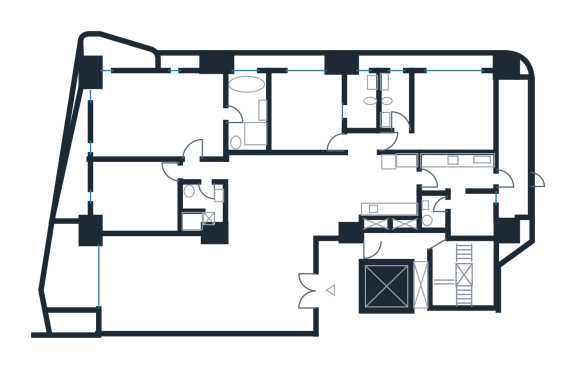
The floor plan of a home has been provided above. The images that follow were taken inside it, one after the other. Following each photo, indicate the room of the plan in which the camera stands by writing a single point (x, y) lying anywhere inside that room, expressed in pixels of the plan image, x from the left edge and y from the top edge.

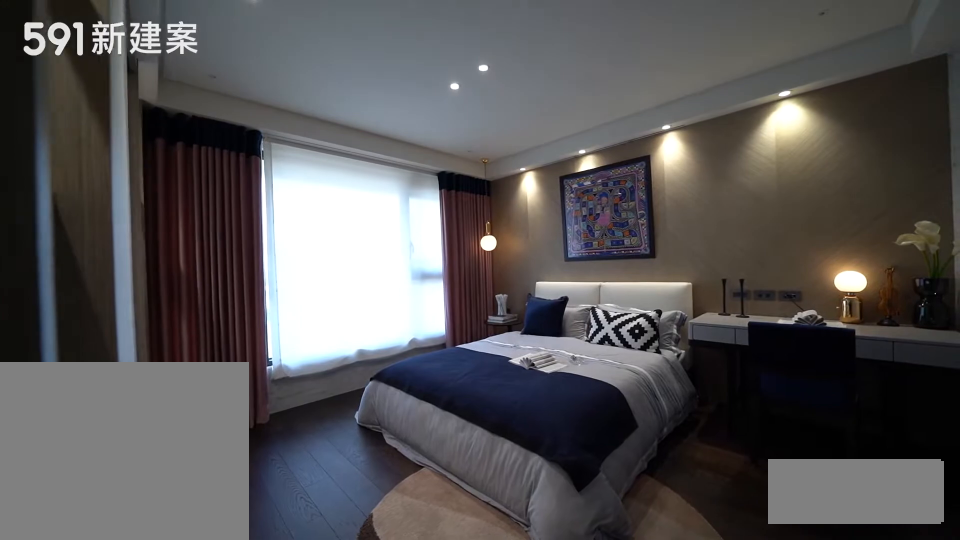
(449, 113)
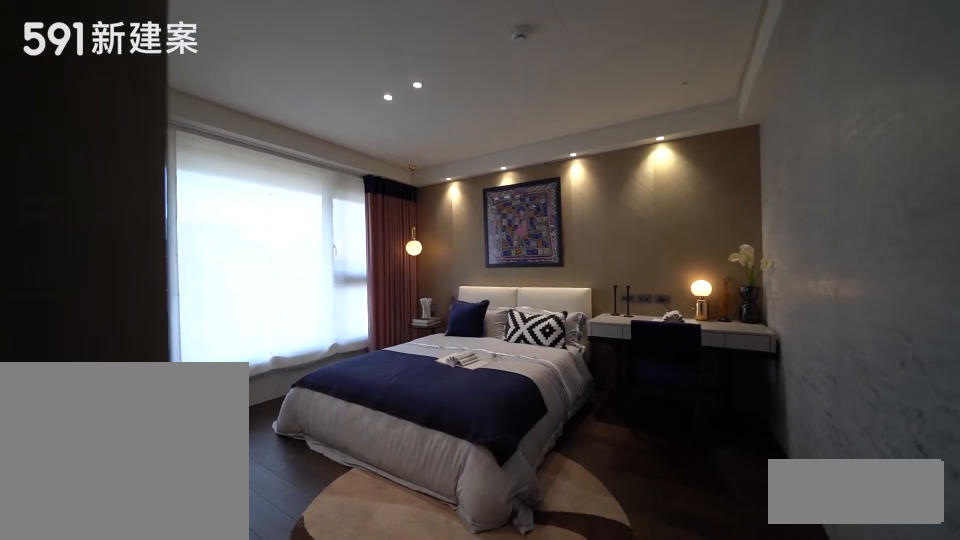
(449, 113)
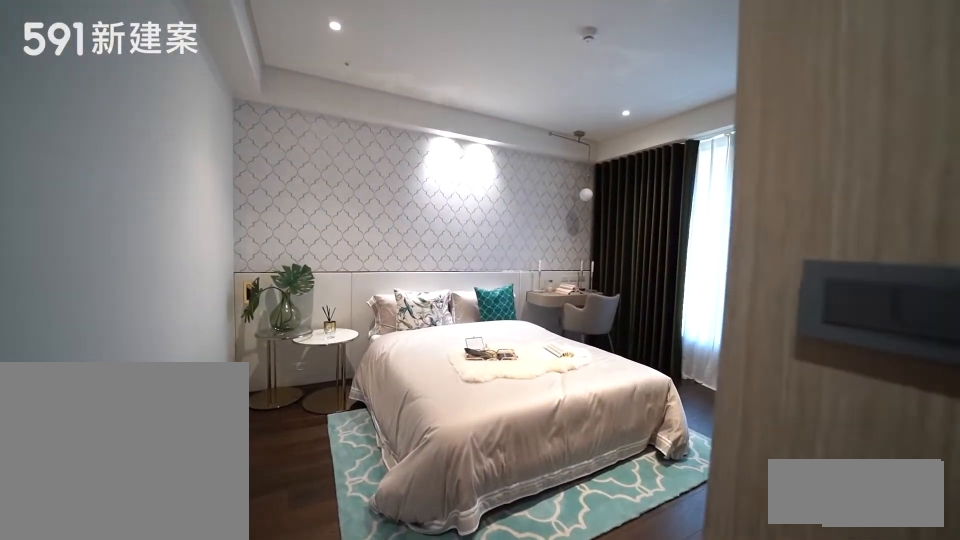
(305, 110)
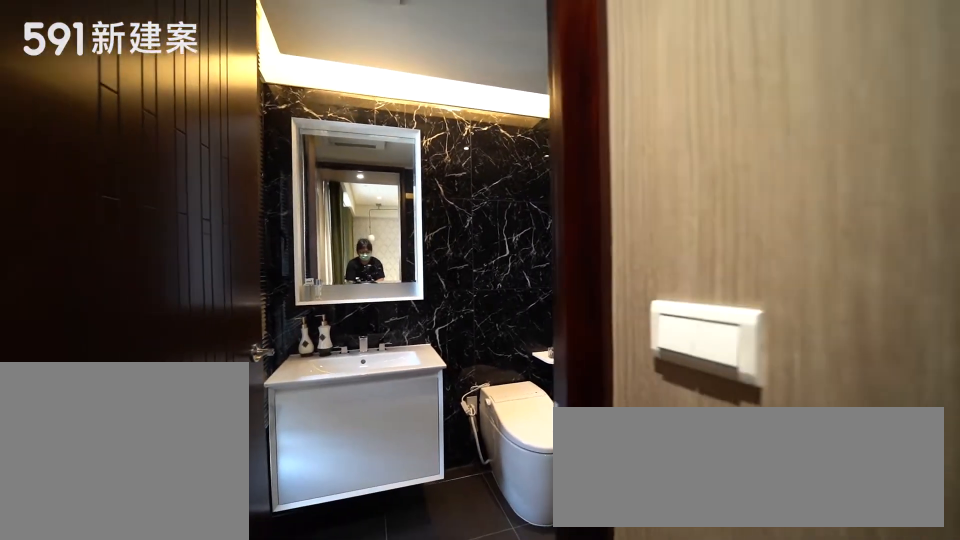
(362, 107)
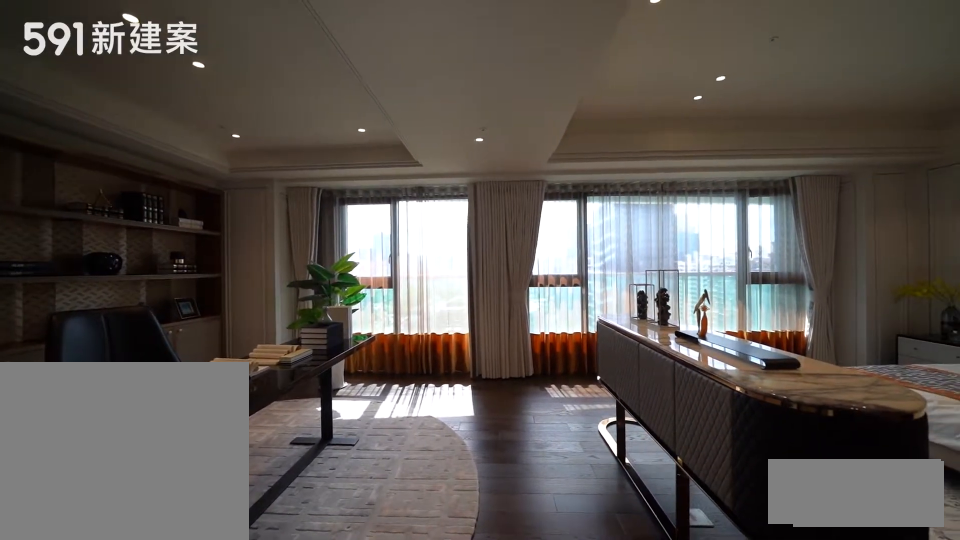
(137, 151)
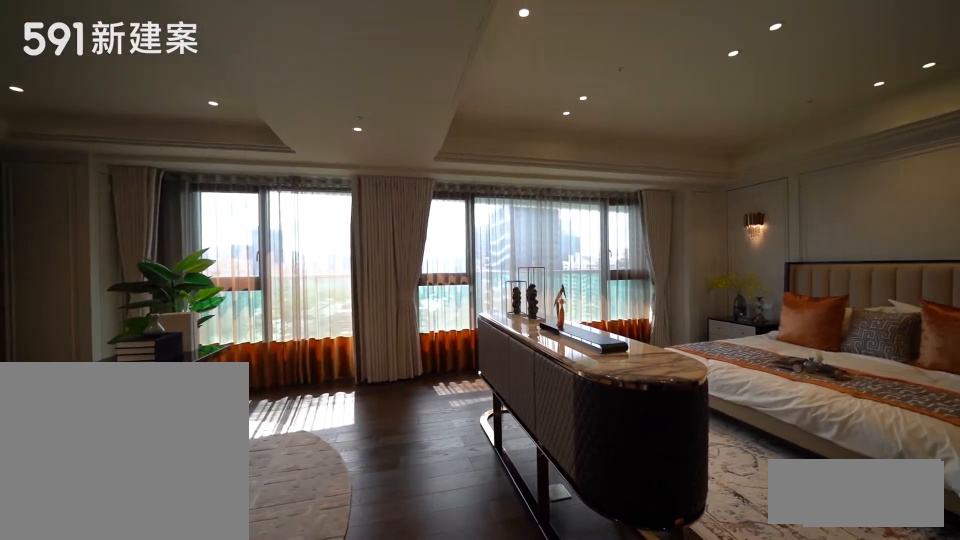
(137, 151)
